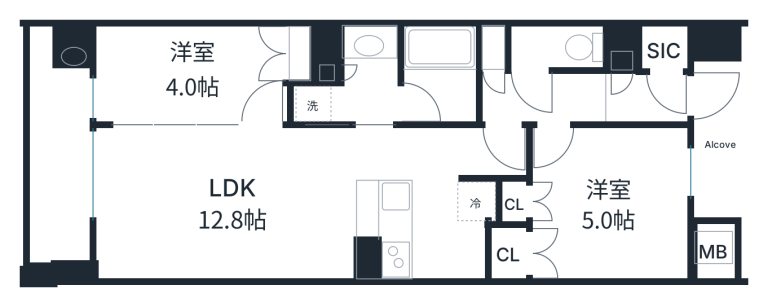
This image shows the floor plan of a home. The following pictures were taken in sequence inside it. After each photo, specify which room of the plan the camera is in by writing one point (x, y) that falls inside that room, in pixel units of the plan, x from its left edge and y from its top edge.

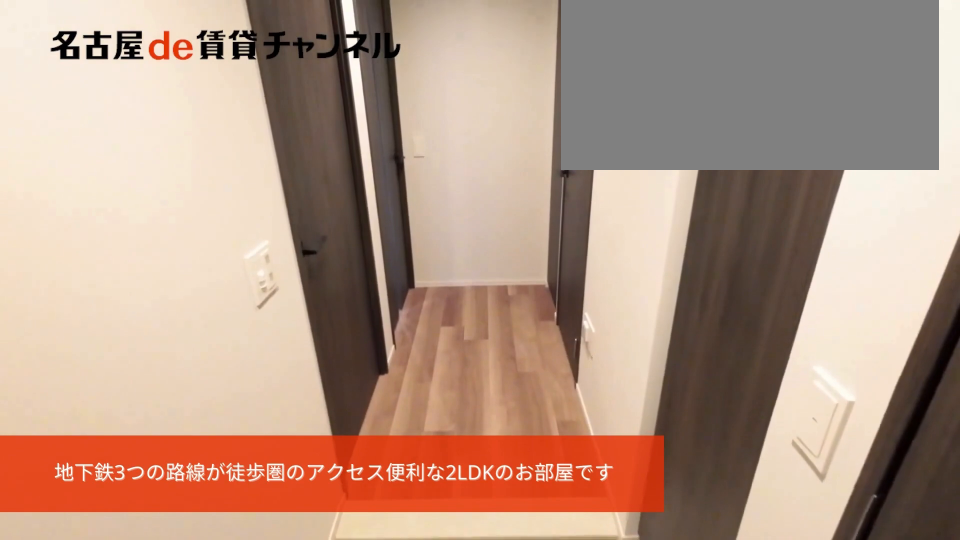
(667, 98)
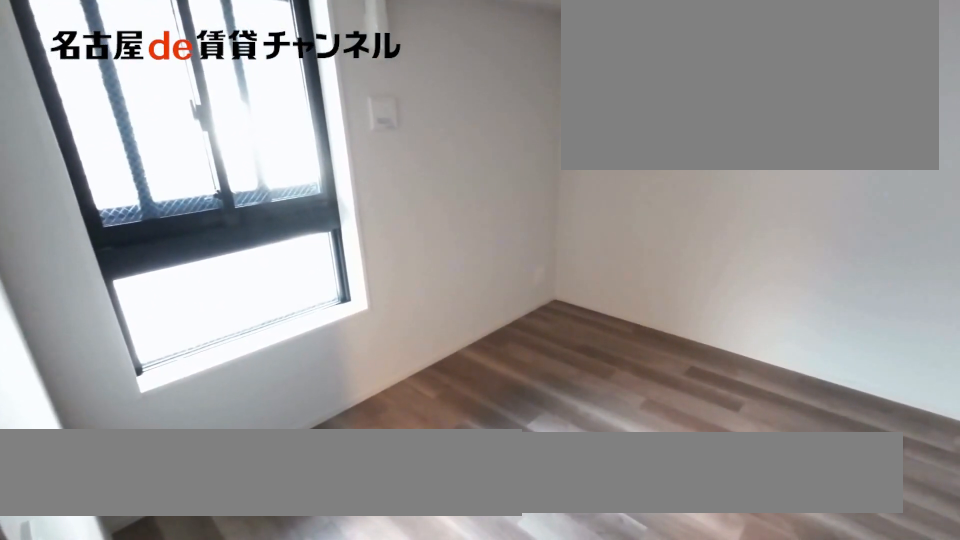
(608, 201)
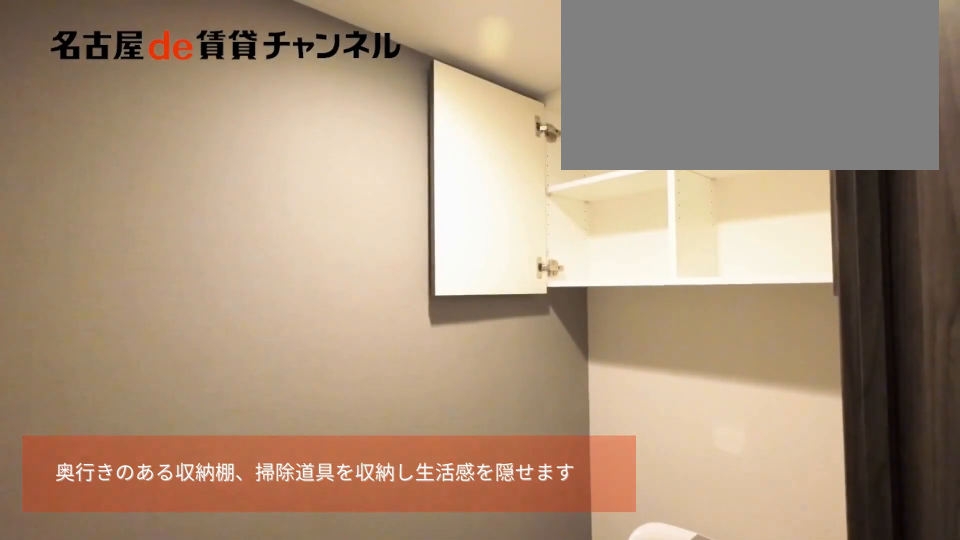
(556, 49)
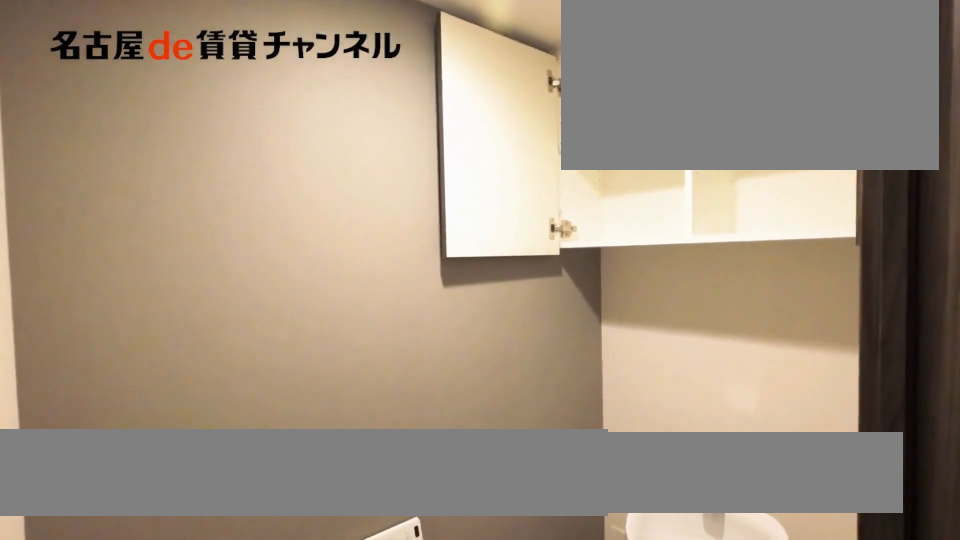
(556, 49)
